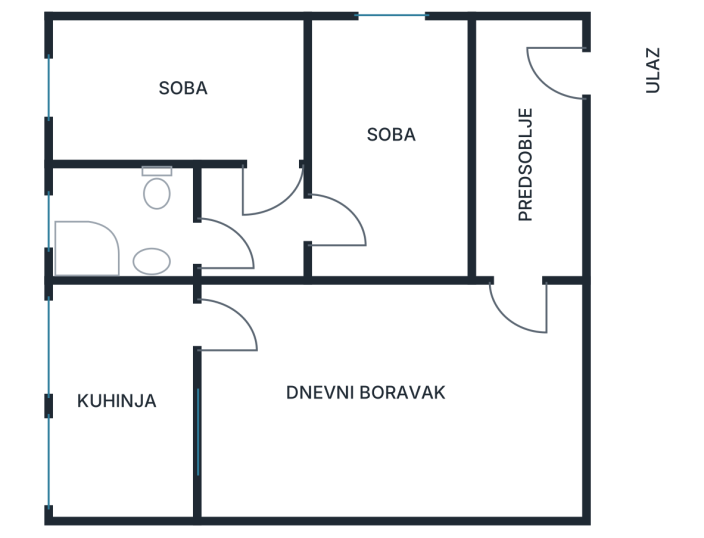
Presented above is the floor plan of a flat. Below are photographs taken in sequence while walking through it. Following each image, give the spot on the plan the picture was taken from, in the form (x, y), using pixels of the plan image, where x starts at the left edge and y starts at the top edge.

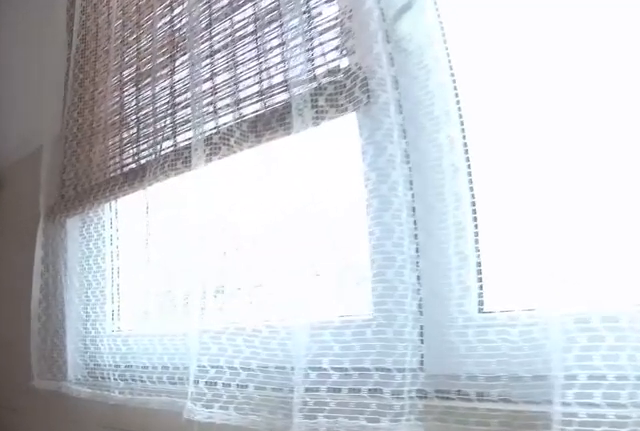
(159, 376)
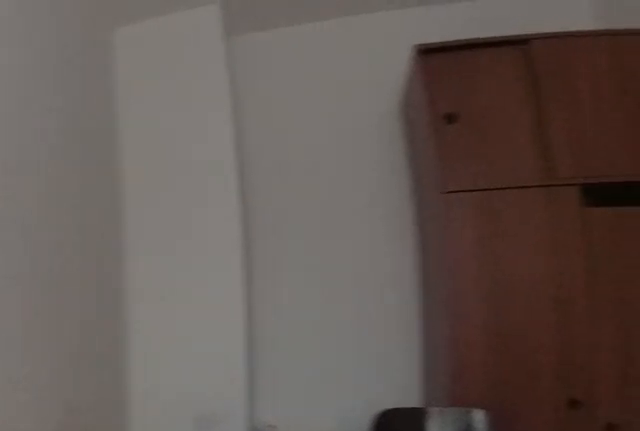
(358, 65)
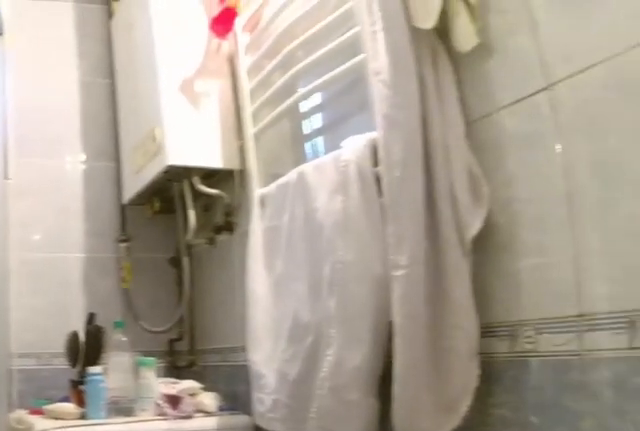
(210, 232)
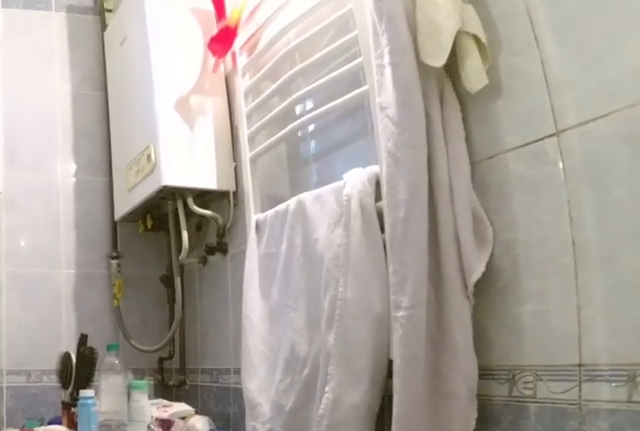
(210, 232)
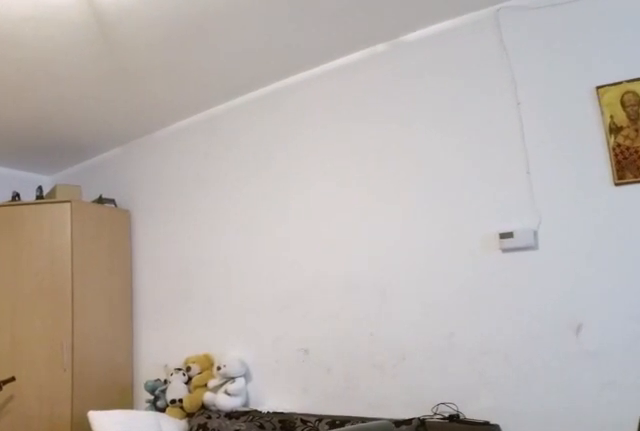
(232, 306)
